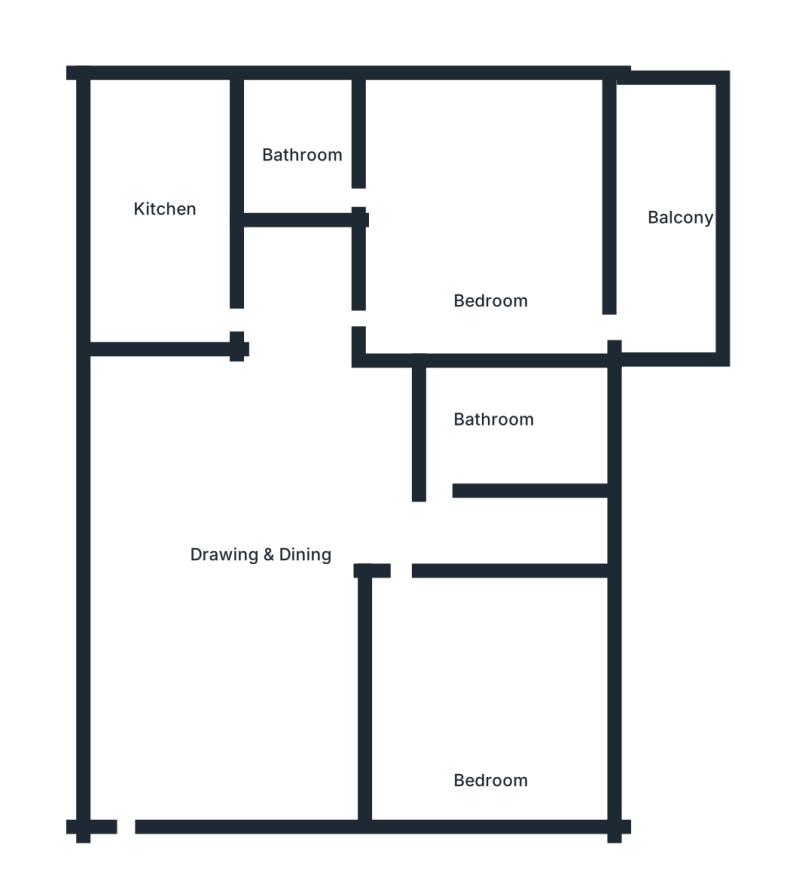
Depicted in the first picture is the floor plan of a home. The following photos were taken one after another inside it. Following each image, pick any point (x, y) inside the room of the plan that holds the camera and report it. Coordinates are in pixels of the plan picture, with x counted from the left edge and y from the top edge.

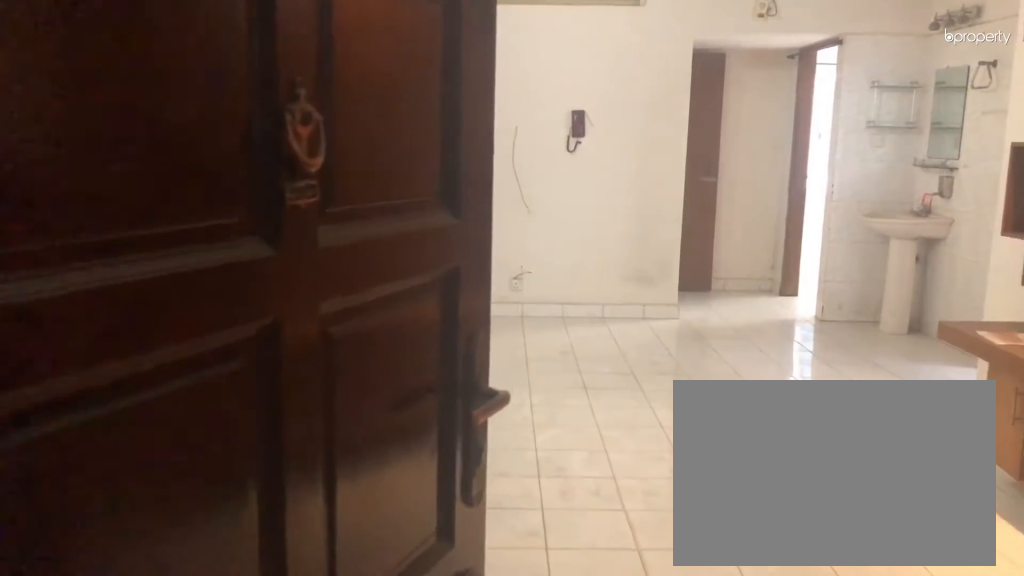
(124, 834)
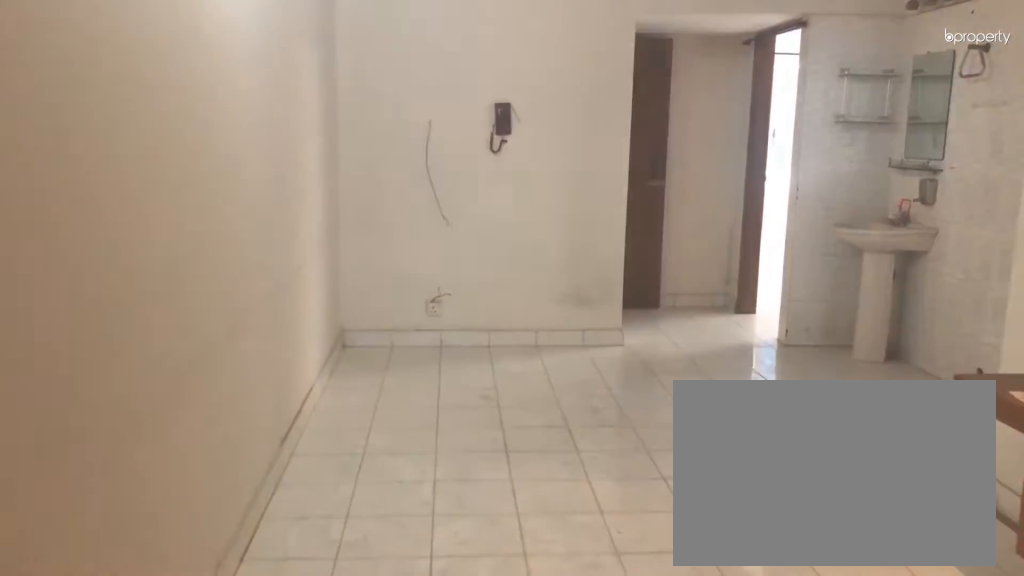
(124, 834)
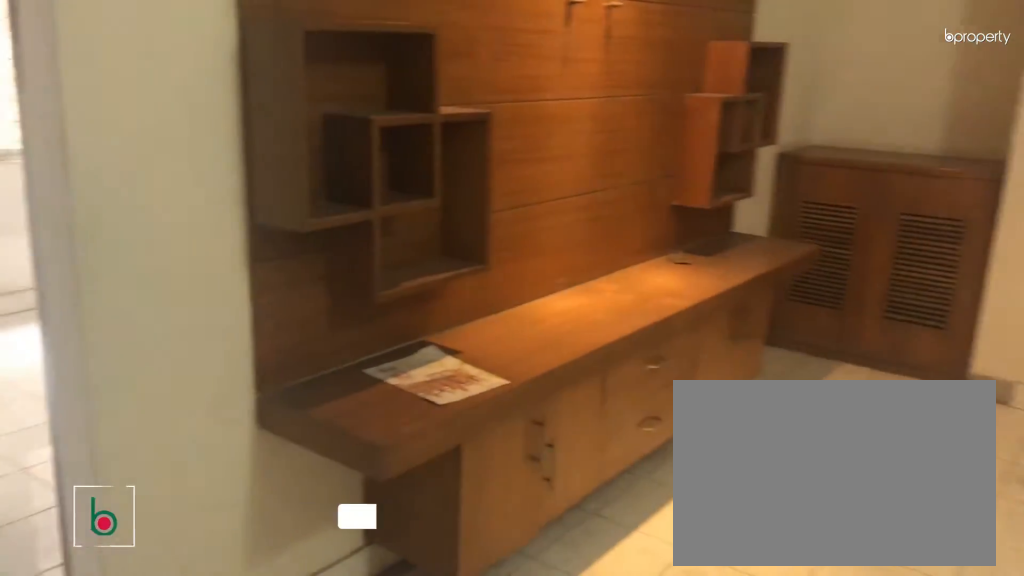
(274, 540)
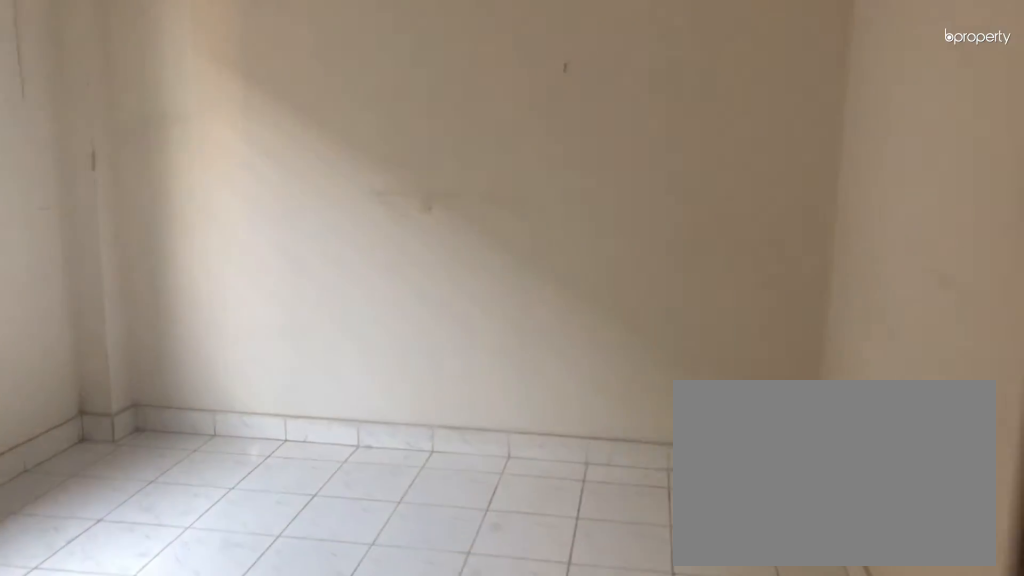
(431, 639)
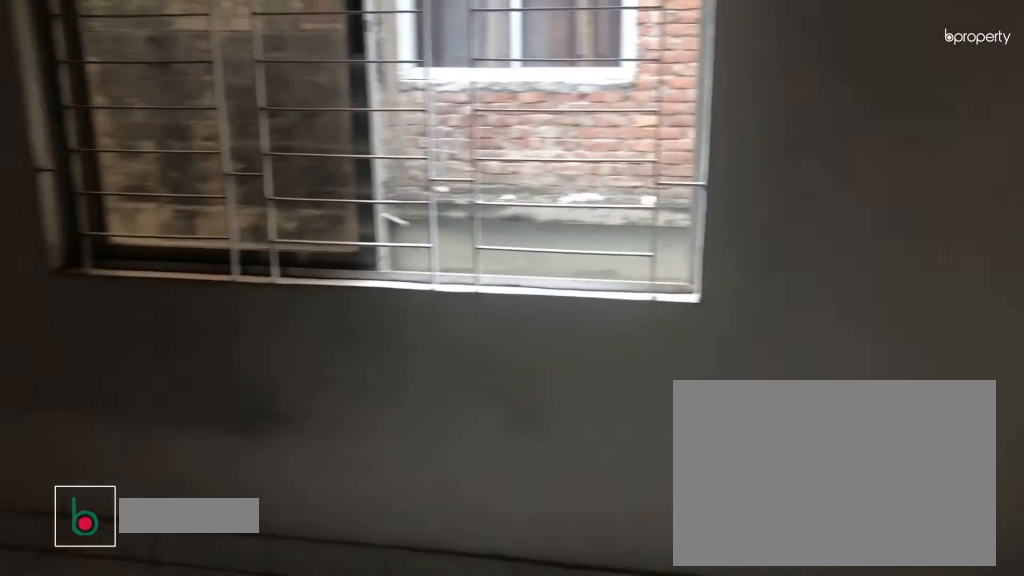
(492, 723)
